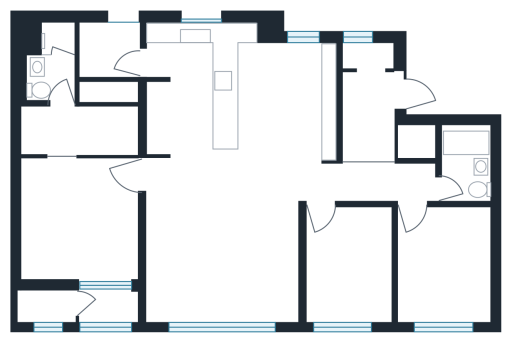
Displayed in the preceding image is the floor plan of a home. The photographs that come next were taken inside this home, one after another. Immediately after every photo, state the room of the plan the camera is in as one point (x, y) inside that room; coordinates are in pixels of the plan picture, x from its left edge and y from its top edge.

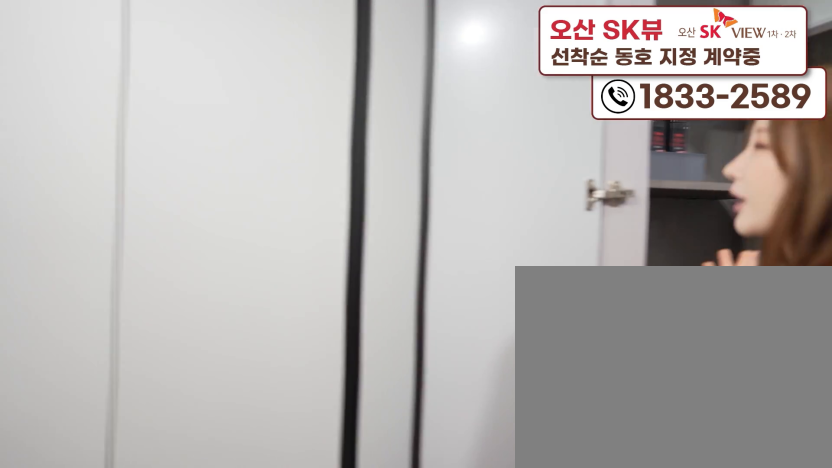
(372, 102)
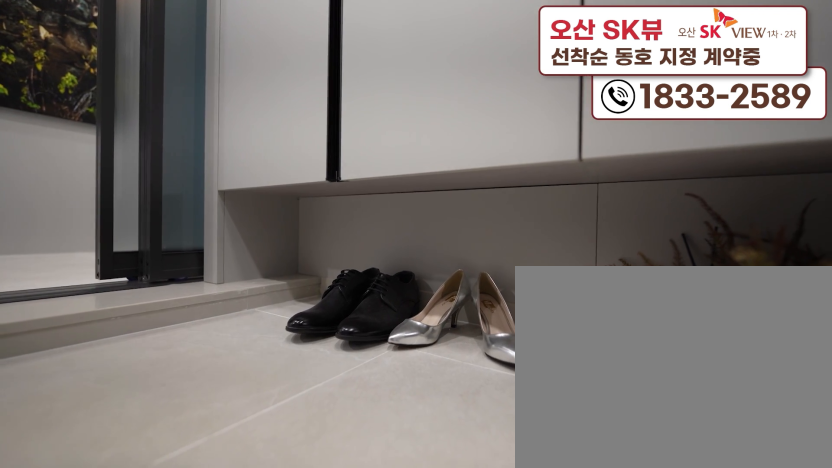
(372, 102)
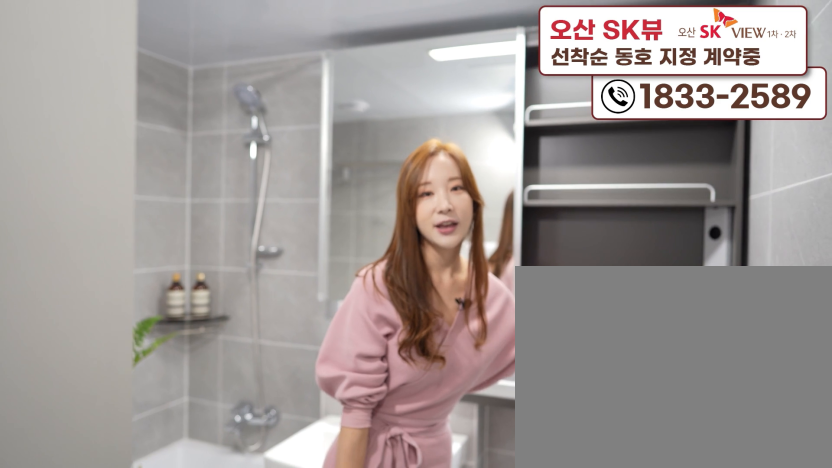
(470, 178)
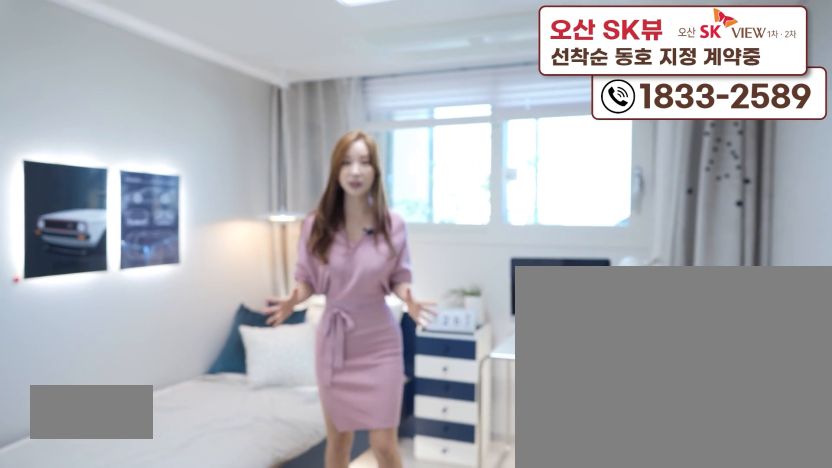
(439, 291)
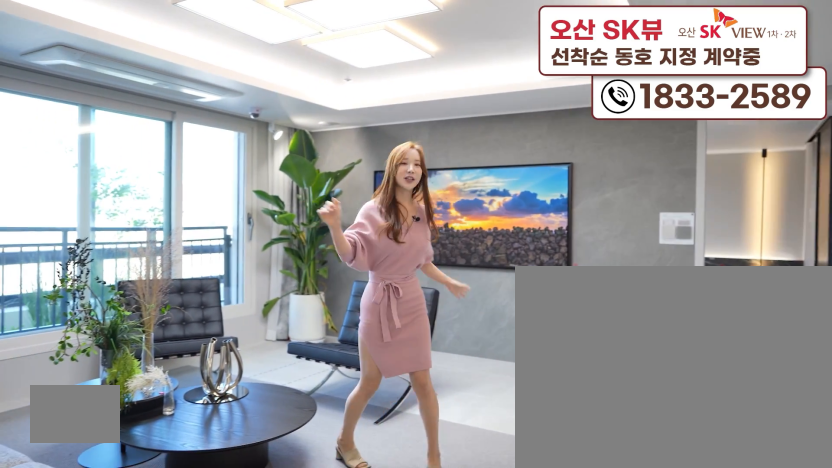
(224, 282)
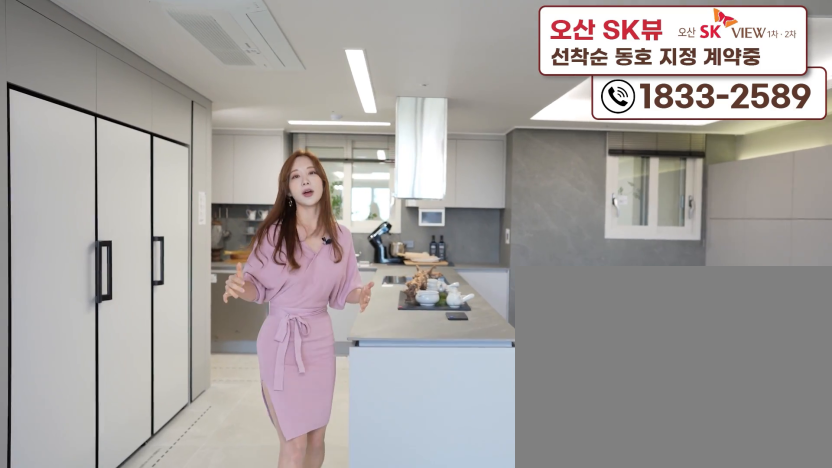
(204, 162)
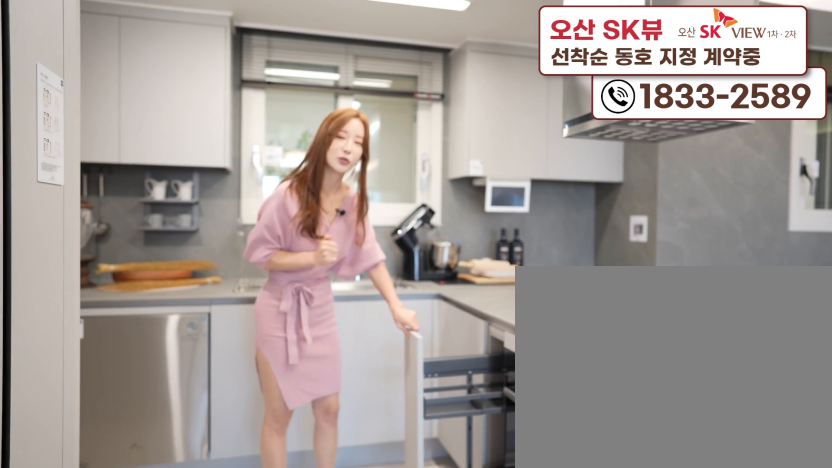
(204, 162)
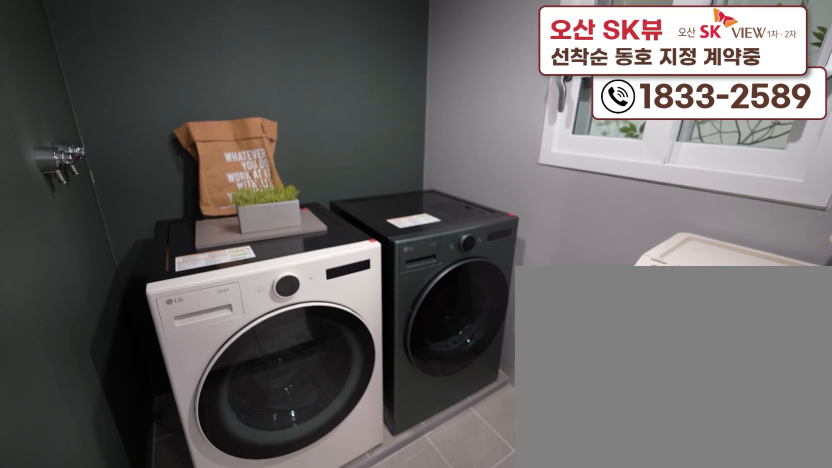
(116, 58)
